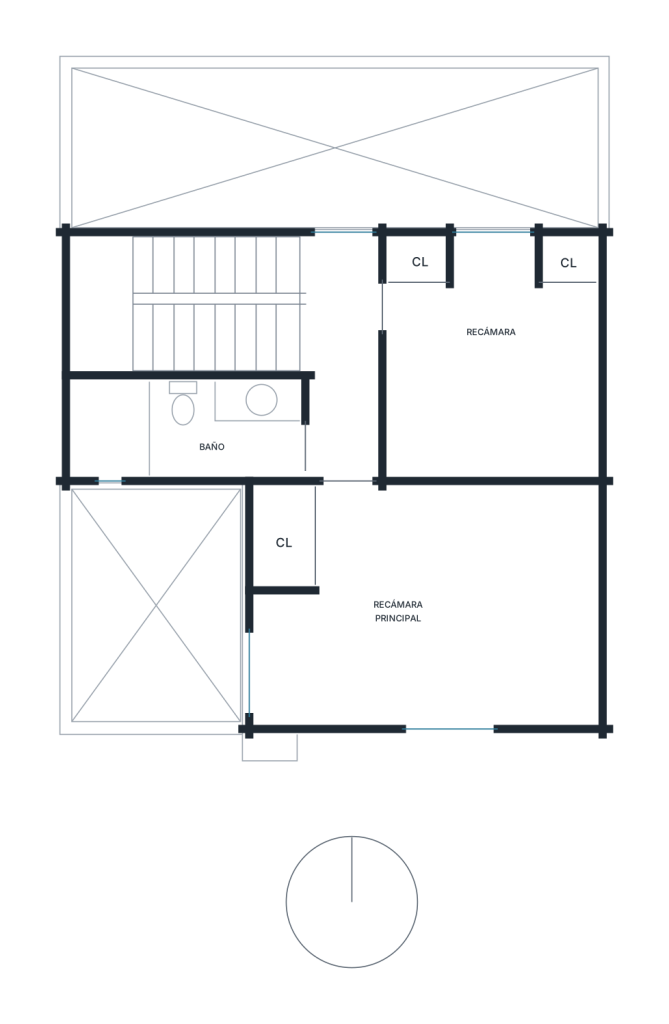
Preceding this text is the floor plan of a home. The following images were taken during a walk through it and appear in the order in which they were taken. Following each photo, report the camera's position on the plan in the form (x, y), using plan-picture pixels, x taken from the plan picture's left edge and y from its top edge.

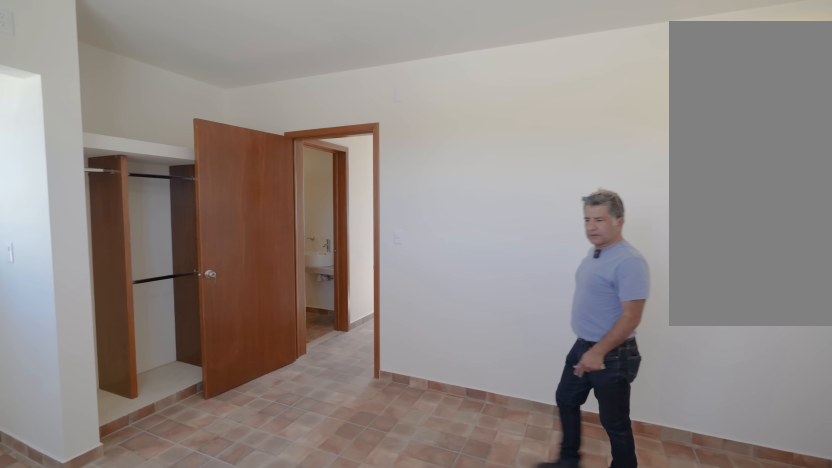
(469, 621)
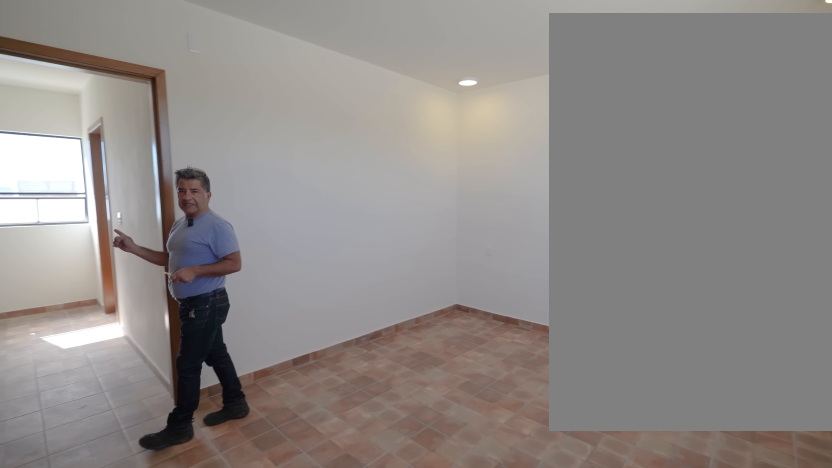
(350, 597)
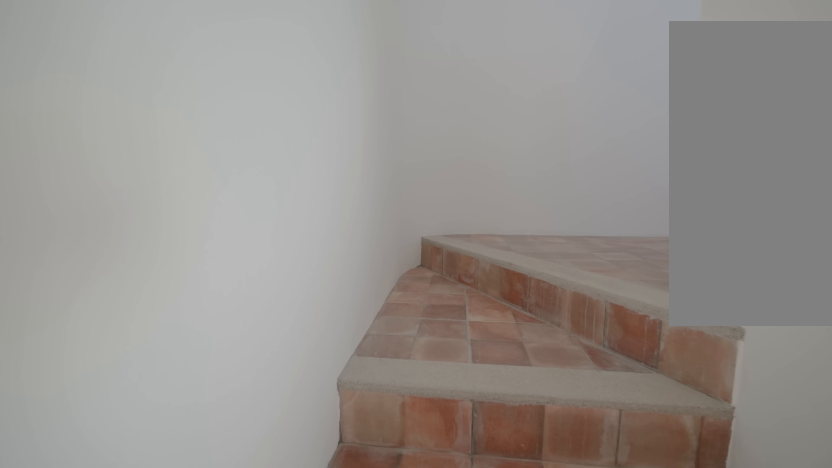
(289, 338)
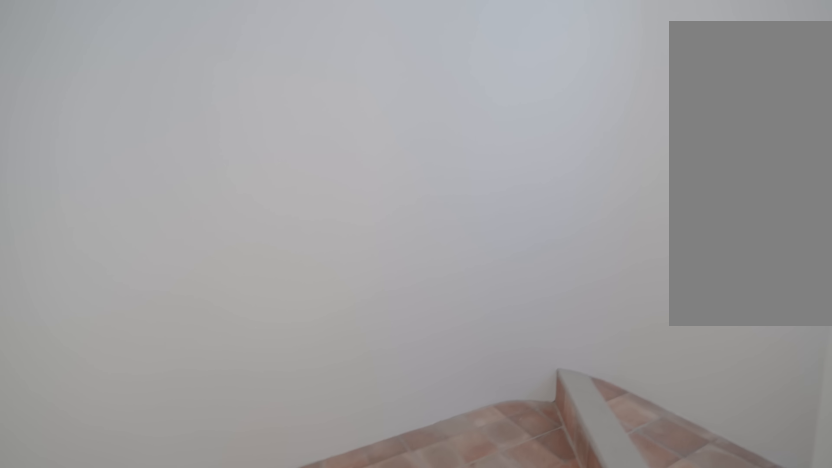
(289, 338)
